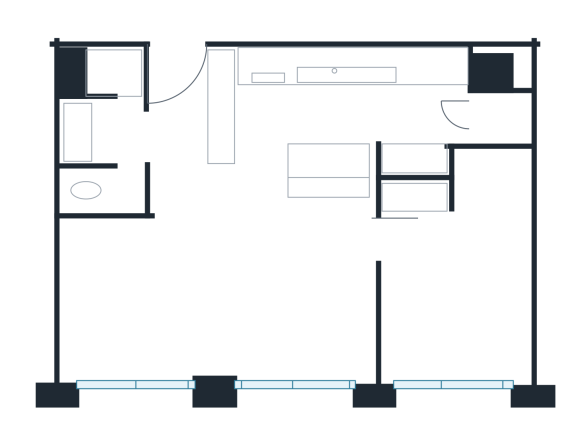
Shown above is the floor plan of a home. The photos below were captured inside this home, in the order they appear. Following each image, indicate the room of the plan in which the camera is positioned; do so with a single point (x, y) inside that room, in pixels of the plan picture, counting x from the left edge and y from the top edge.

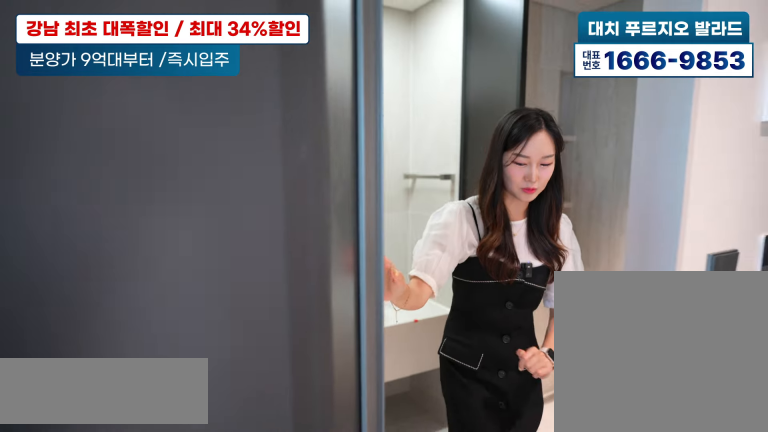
(114, 121)
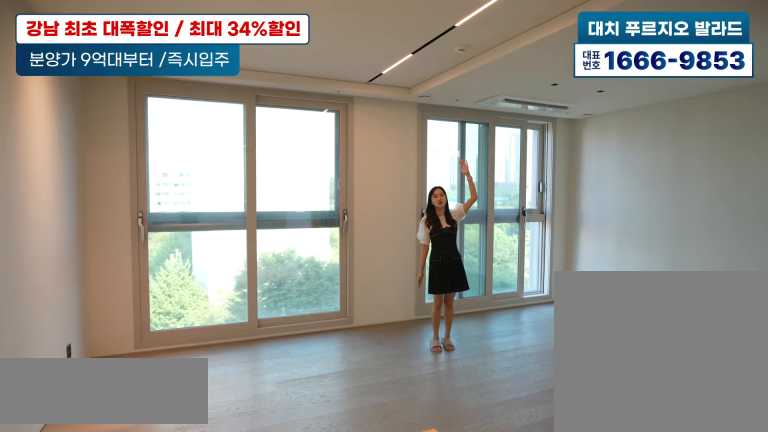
(195, 277)
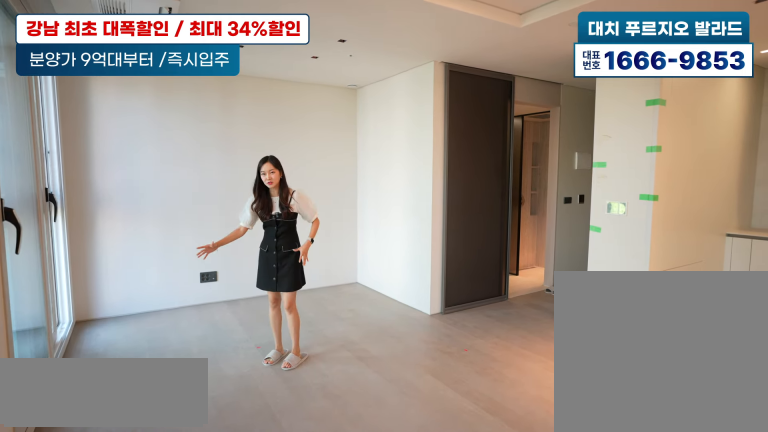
(195, 277)
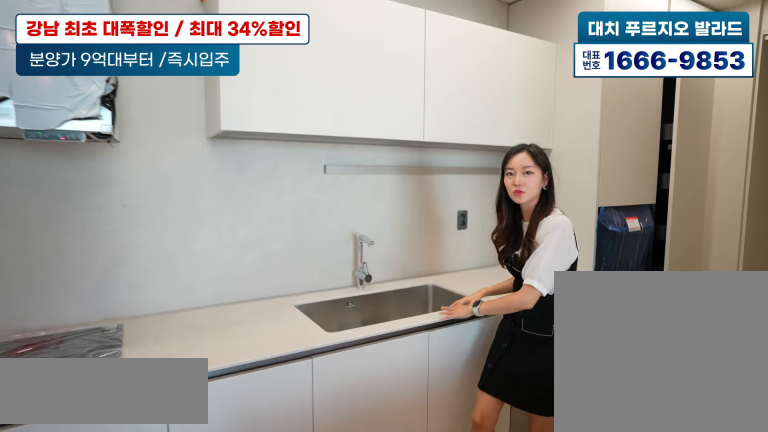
(365, 105)
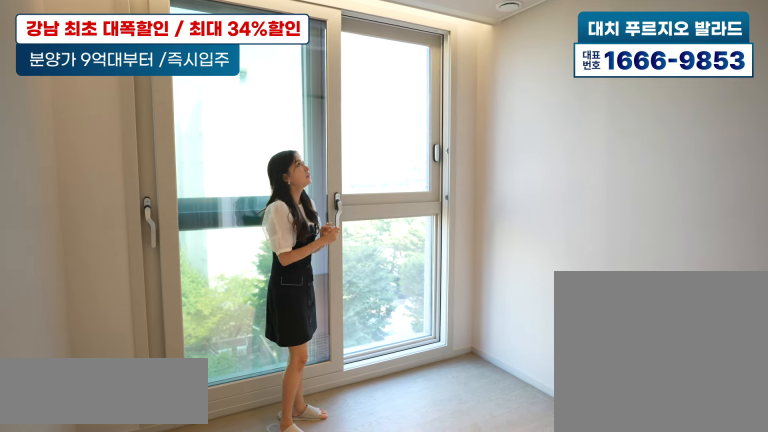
(450, 290)
